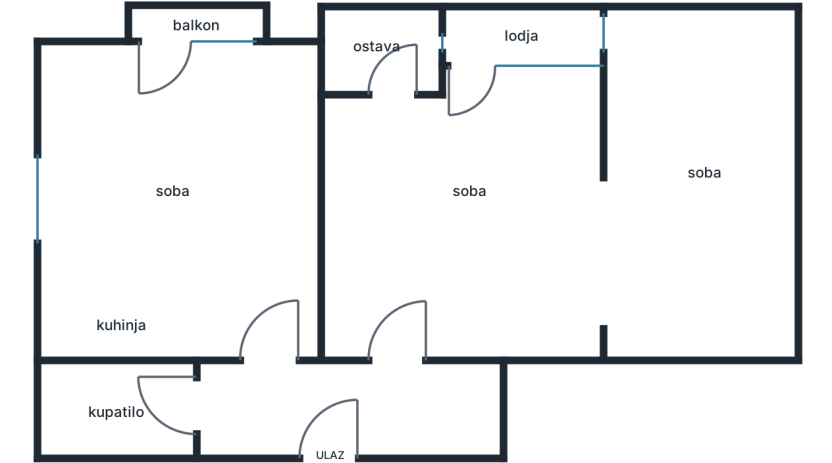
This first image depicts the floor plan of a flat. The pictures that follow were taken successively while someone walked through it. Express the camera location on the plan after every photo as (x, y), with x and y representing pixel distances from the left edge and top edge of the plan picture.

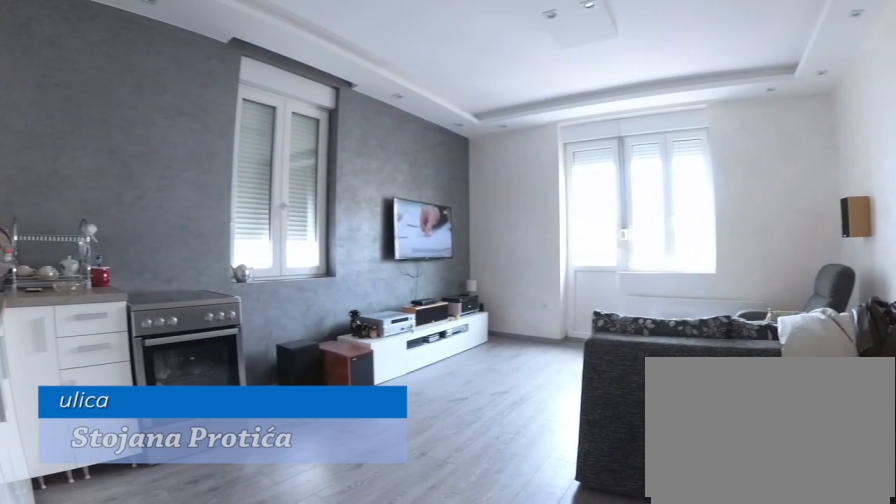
(285, 319)
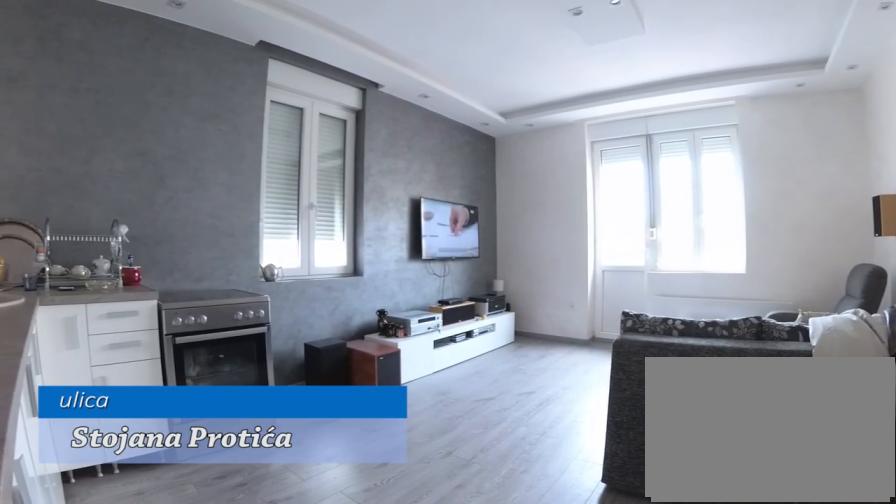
(285, 319)
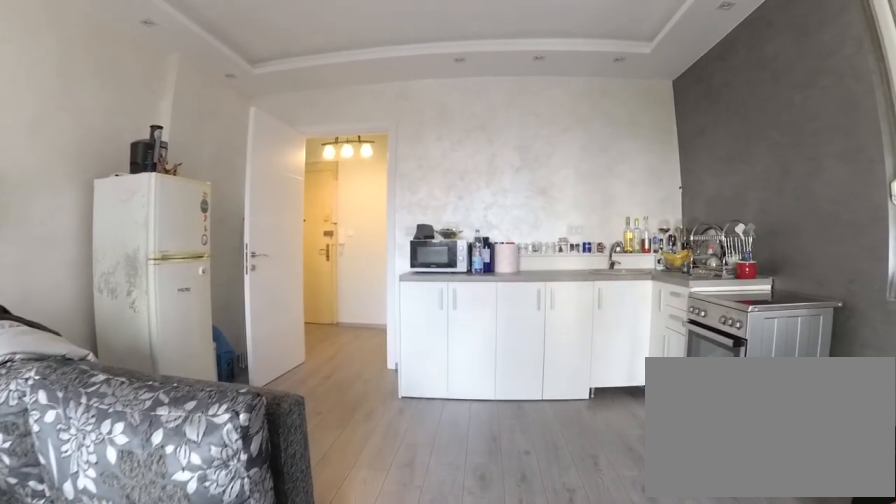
(205, 132)
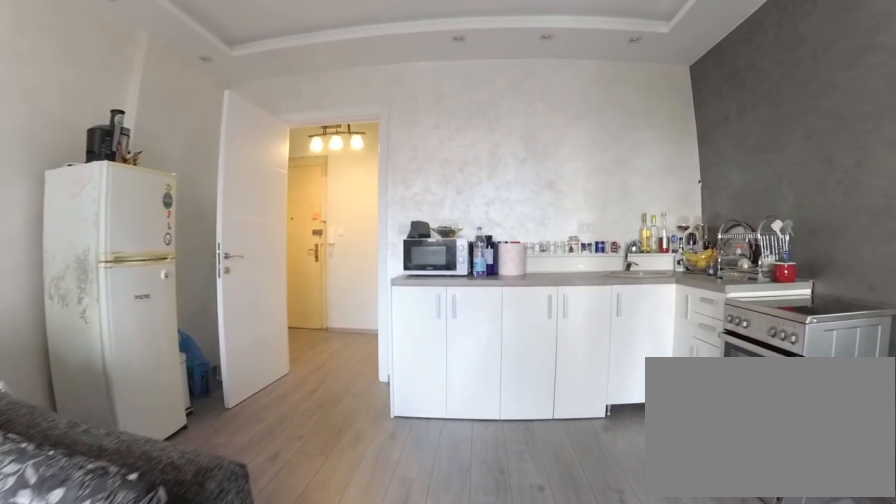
(205, 149)
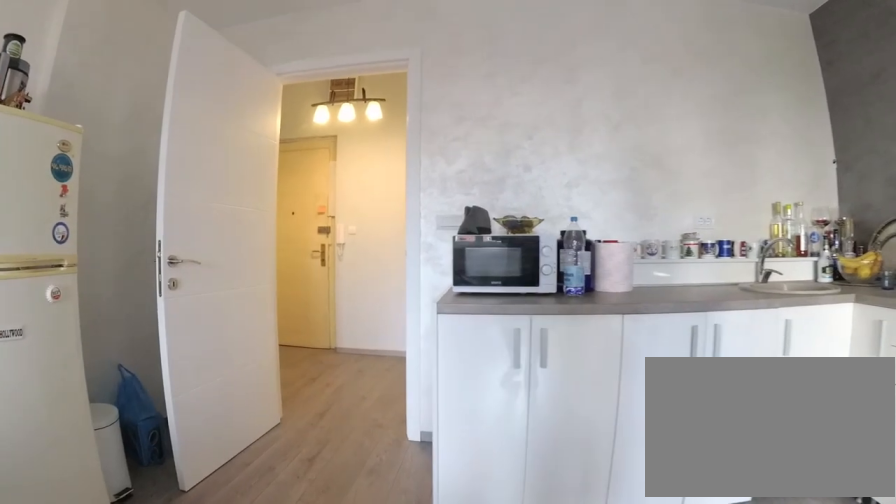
(205, 206)
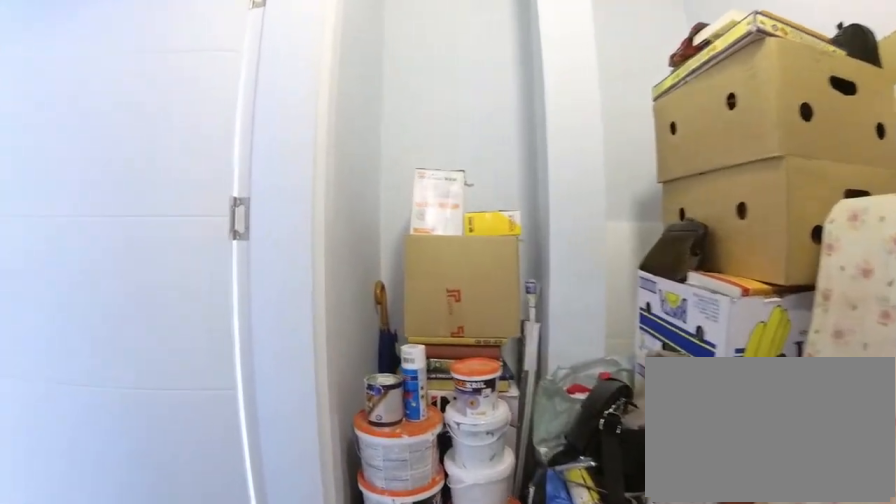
(365, 410)
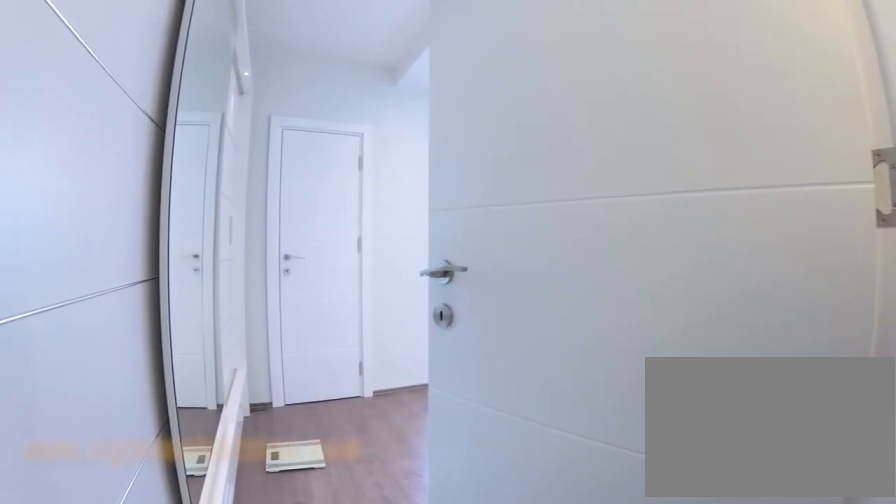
(396, 400)
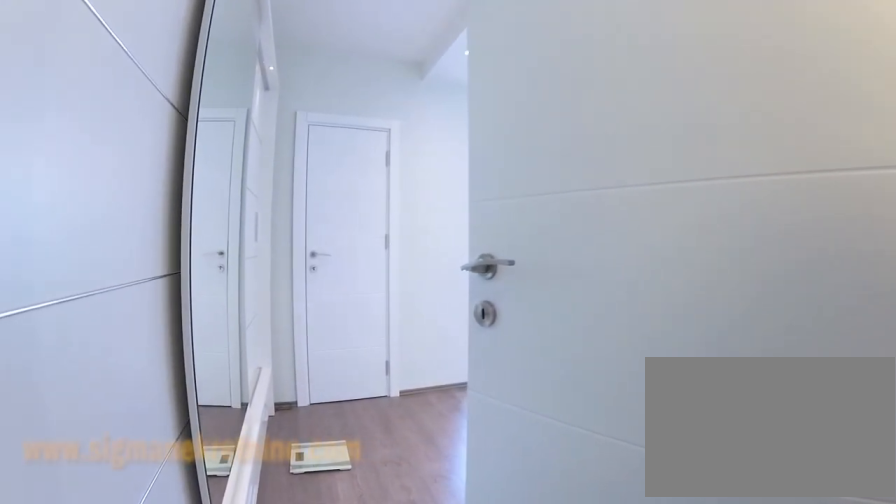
(400, 398)
